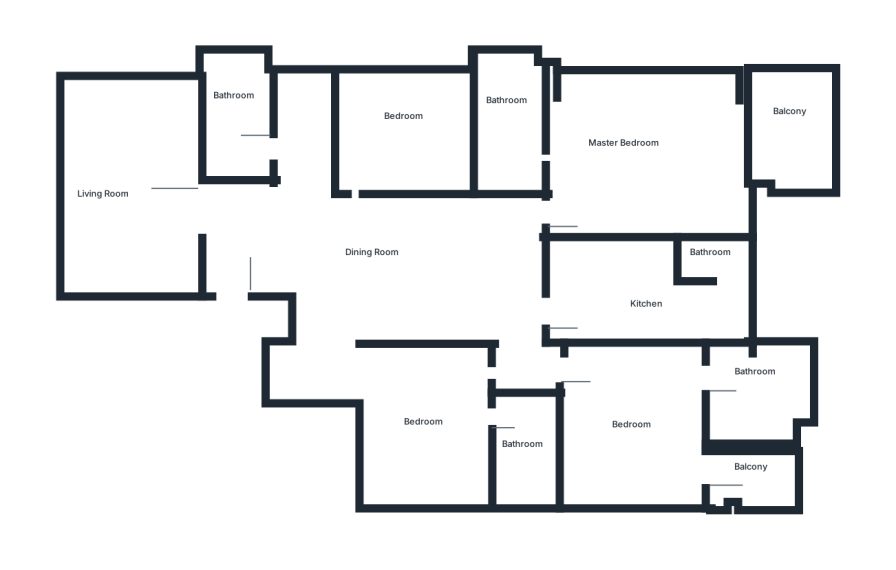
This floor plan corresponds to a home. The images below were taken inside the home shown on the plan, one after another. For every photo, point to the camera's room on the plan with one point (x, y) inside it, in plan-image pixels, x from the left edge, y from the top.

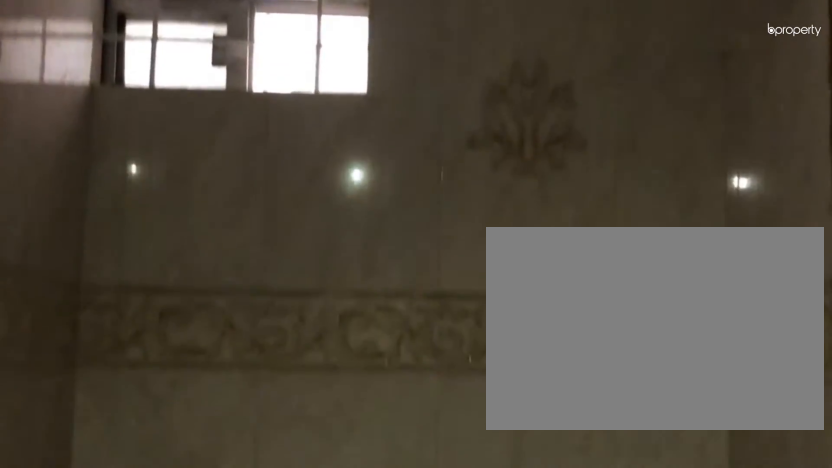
(240, 130)
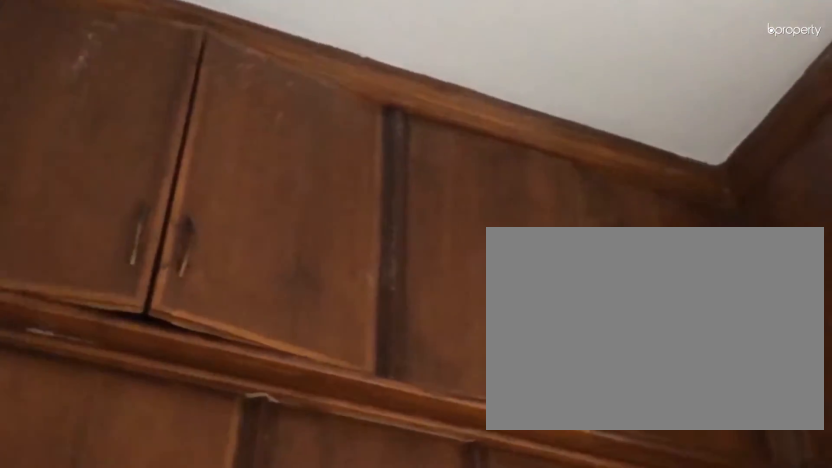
(620, 304)
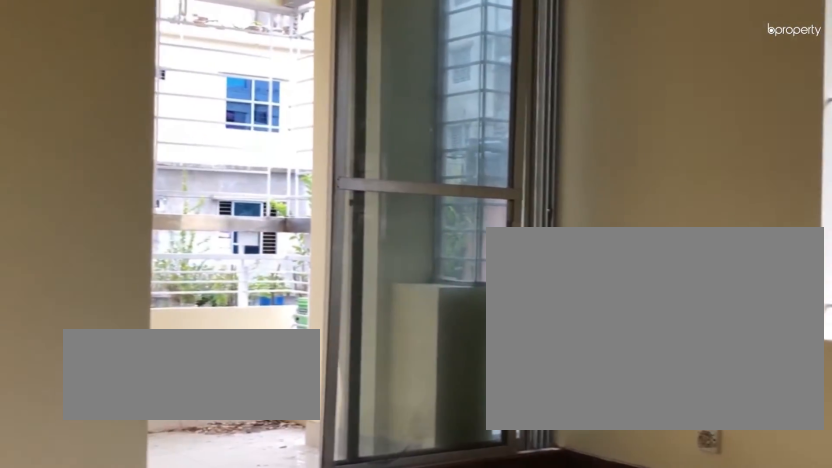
(651, 401)
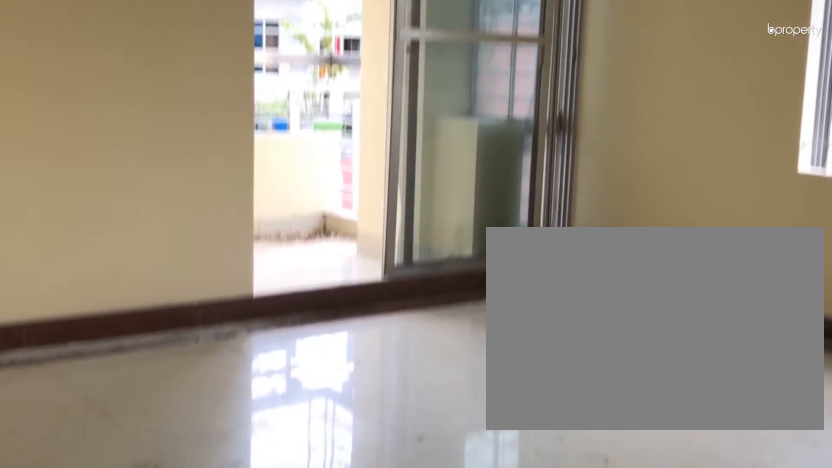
(651, 401)
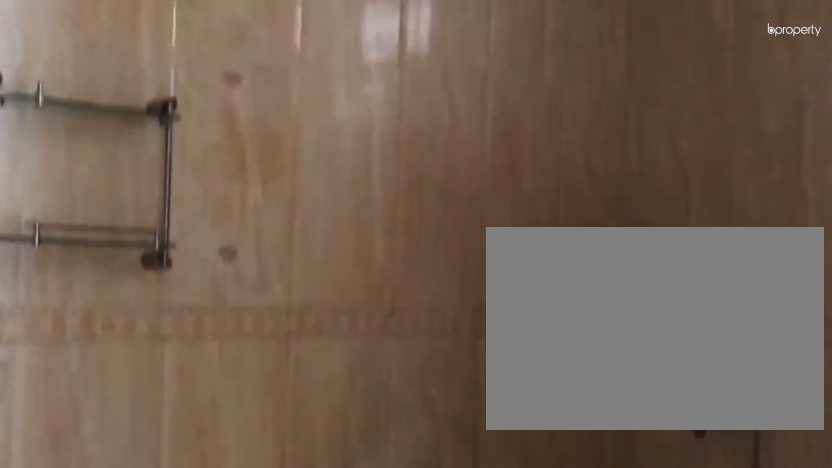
(501, 120)
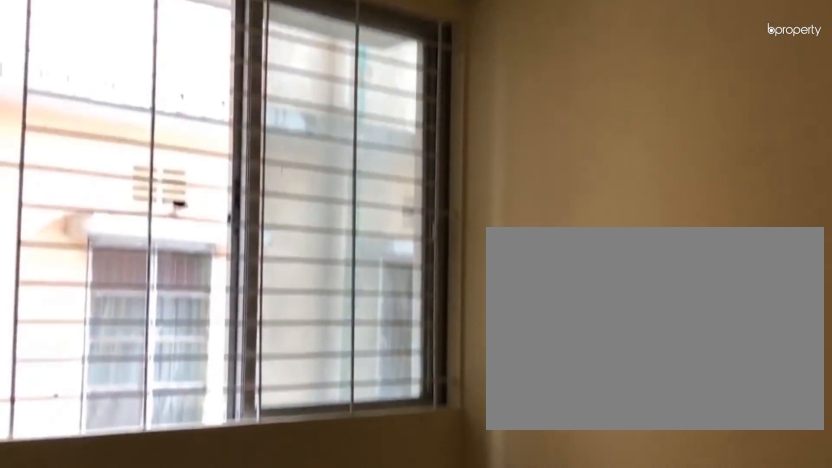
(411, 131)
